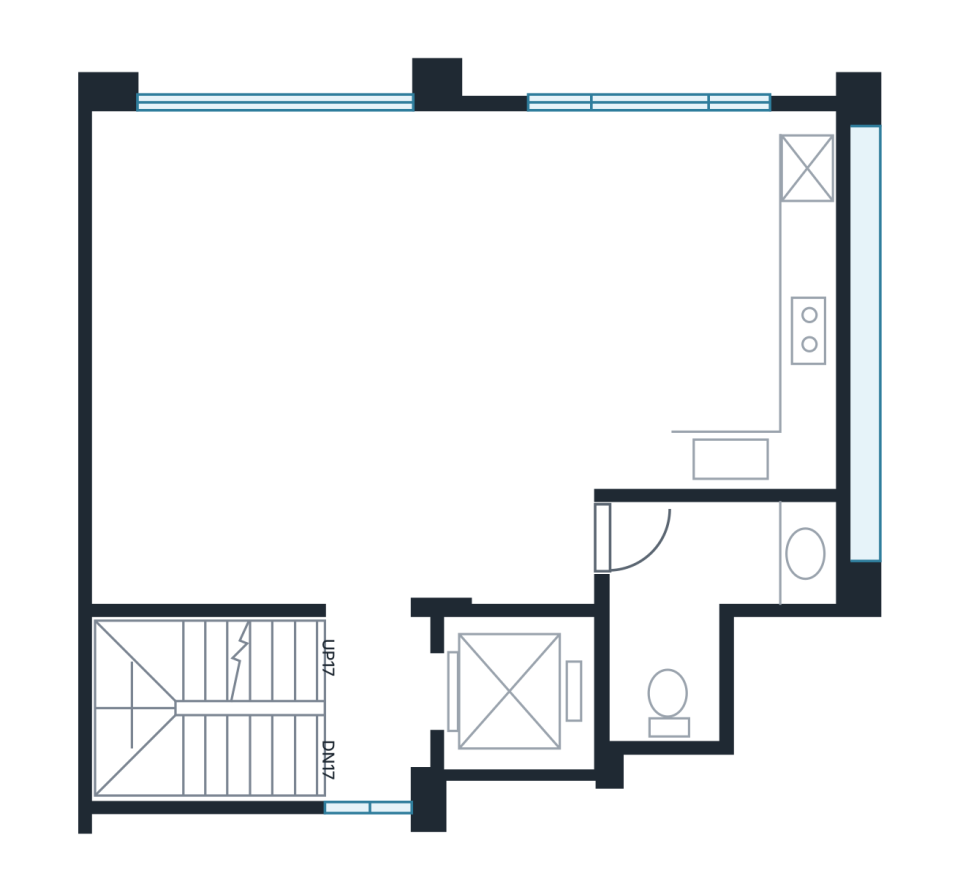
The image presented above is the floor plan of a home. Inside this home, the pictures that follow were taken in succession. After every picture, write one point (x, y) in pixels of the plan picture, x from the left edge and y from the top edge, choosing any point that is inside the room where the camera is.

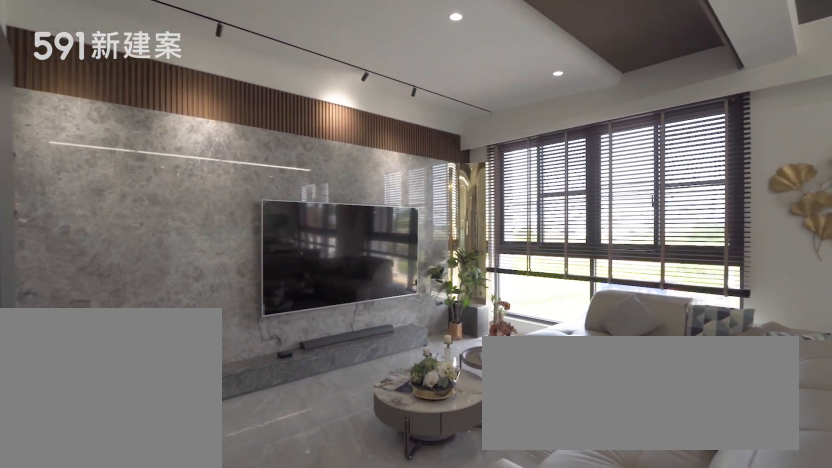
(341, 359)
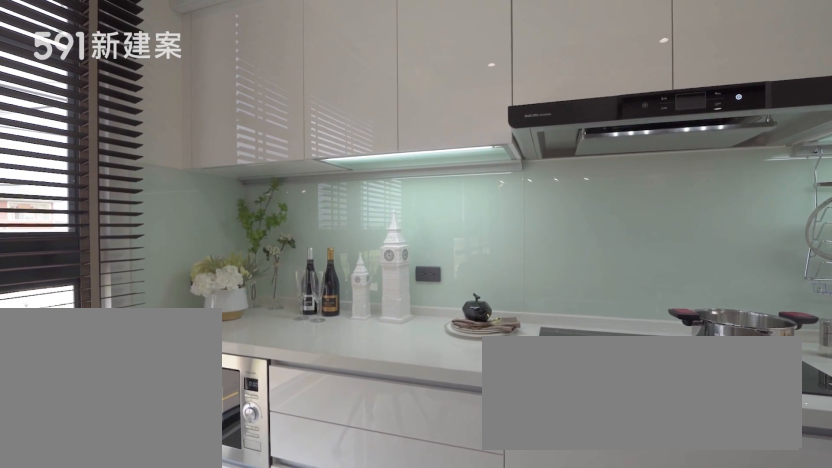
(713, 299)
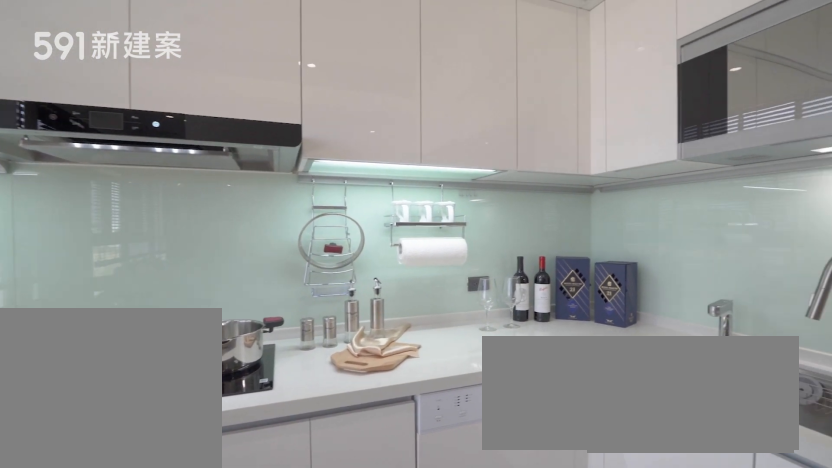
(713, 299)
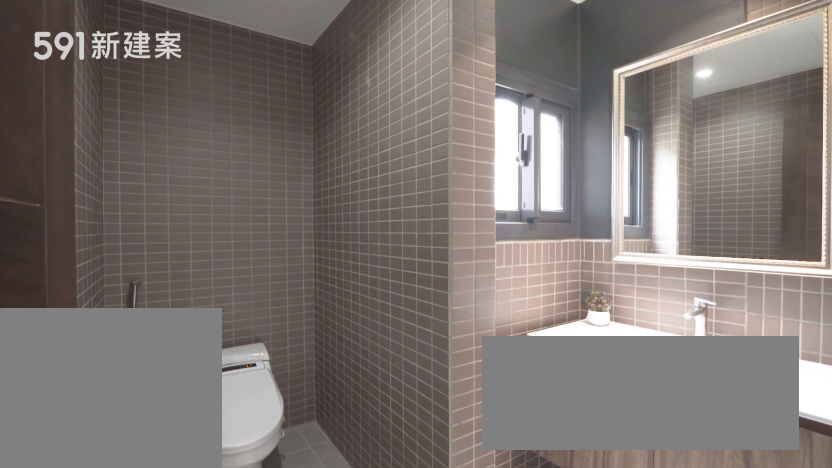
(702, 601)
